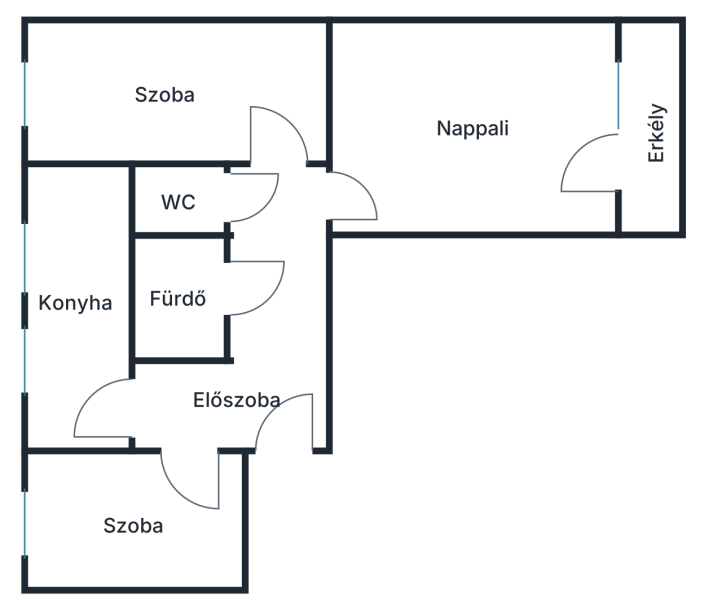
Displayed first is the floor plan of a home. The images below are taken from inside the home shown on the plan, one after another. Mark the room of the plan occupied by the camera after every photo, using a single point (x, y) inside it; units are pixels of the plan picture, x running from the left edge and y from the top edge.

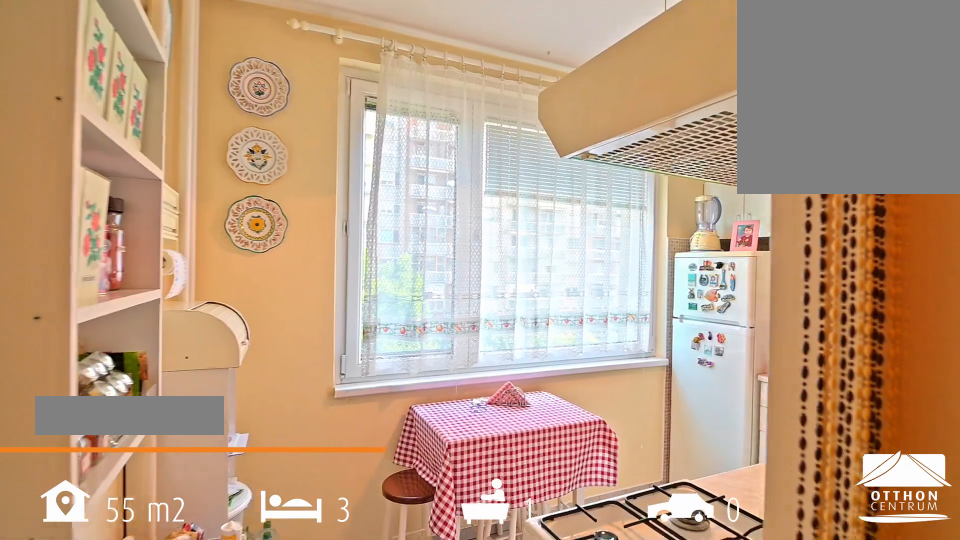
(83, 322)
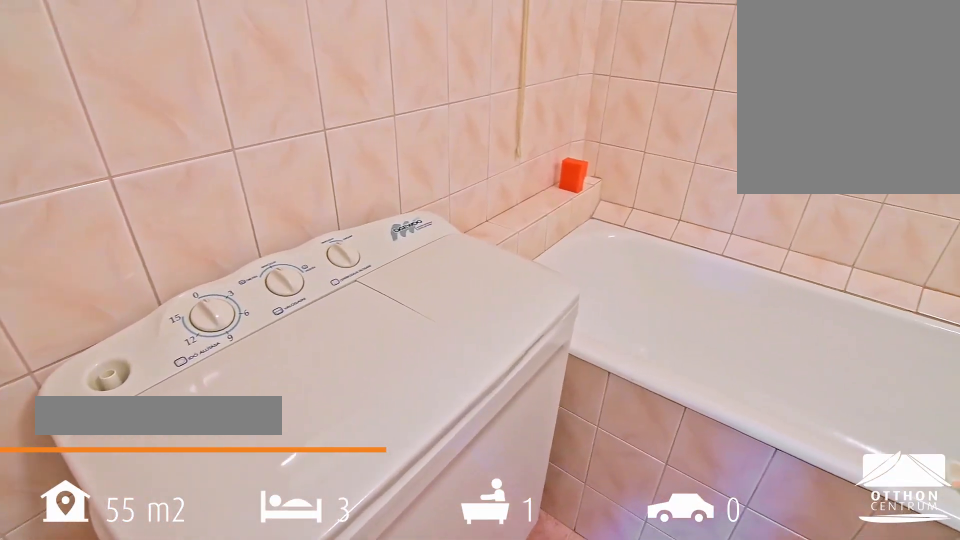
(182, 289)
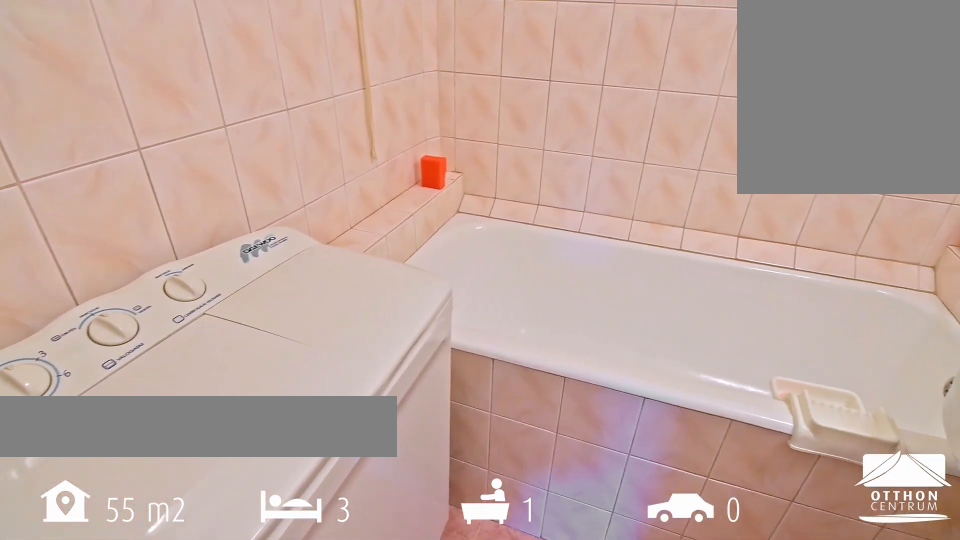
(182, 289)
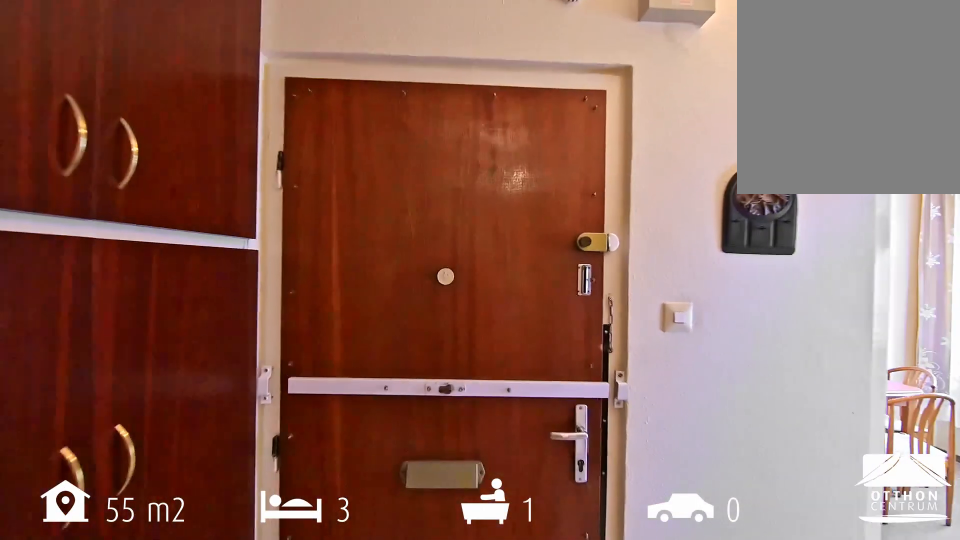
(282, 405)
